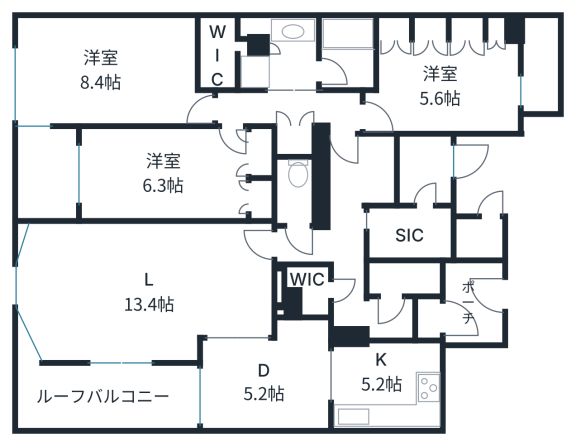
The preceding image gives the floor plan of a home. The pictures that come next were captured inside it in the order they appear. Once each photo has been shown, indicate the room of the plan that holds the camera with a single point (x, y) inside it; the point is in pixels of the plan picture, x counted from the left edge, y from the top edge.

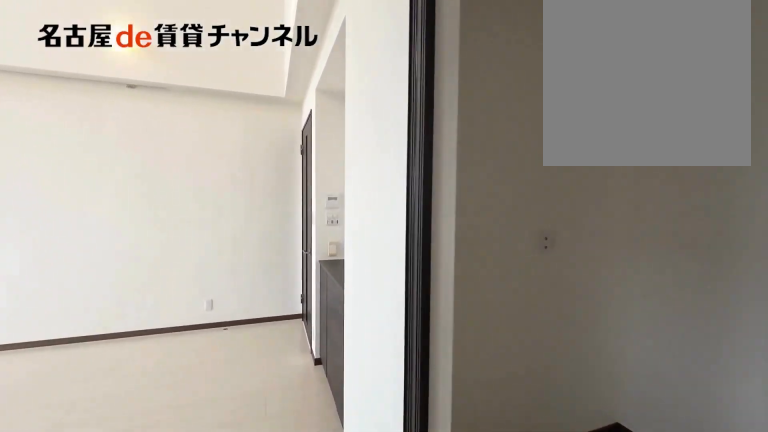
(268, 379)
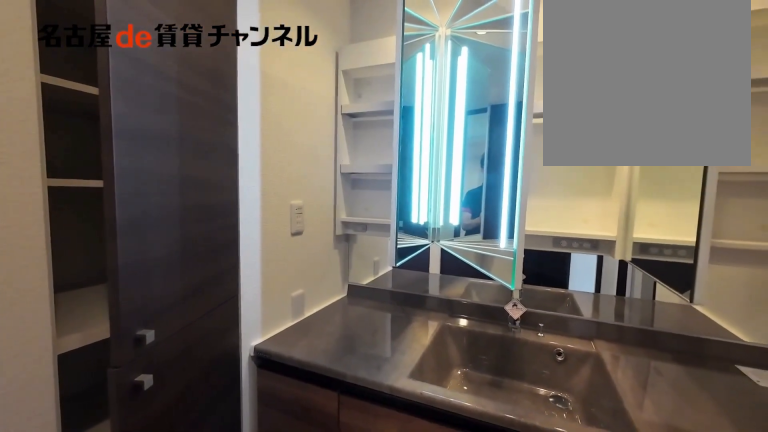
(284, 57)
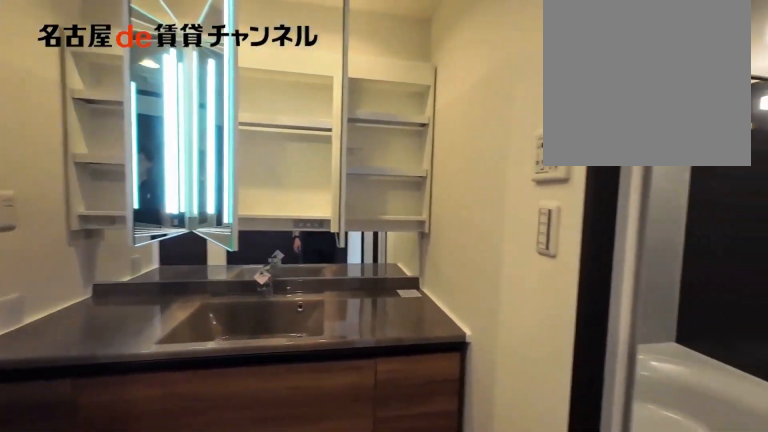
(284, 57)
